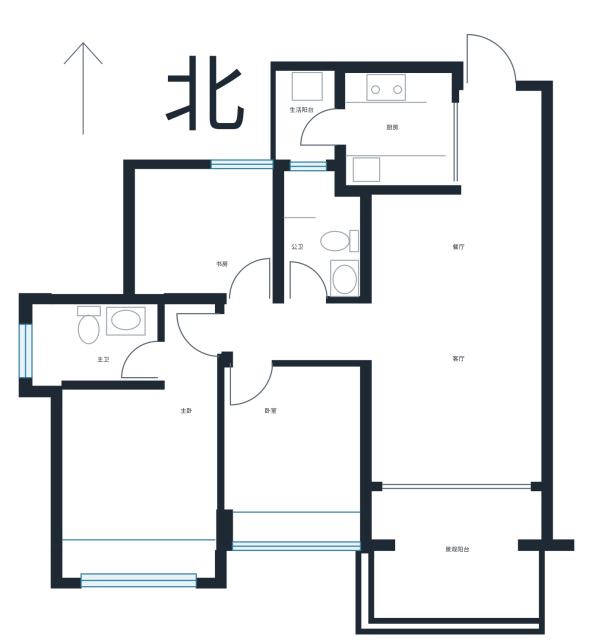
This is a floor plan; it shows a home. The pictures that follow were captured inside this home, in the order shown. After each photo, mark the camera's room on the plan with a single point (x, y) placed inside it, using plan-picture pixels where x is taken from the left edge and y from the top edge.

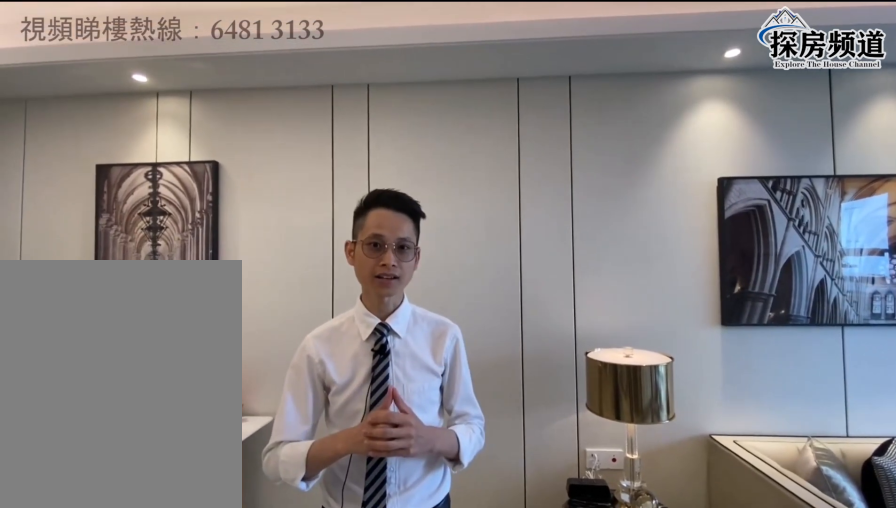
(473, 294)
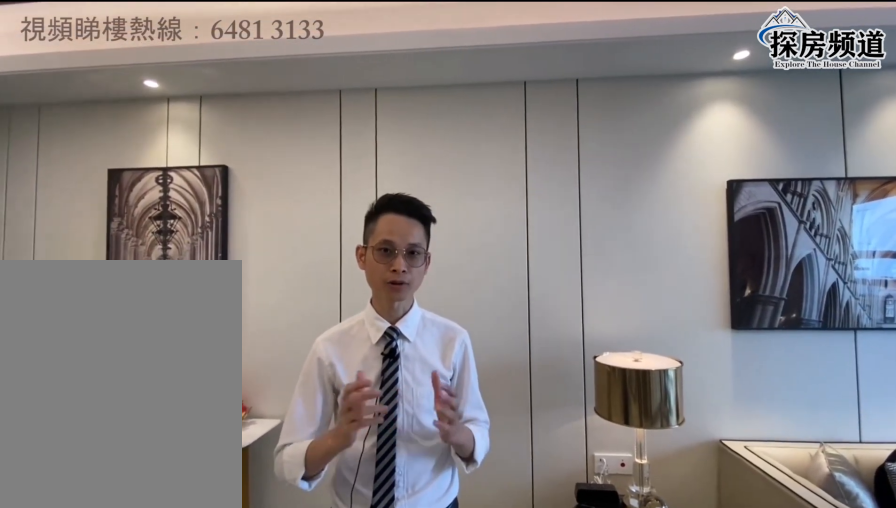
(472, 308)
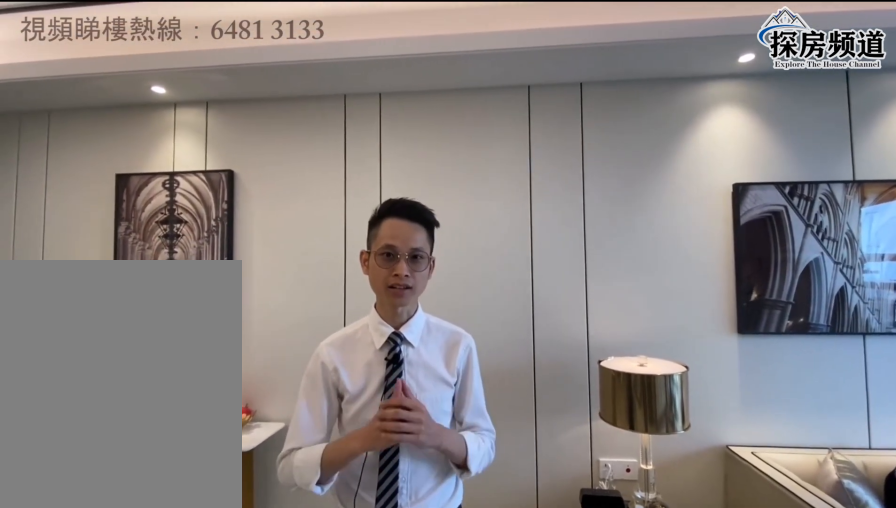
(473, 294)
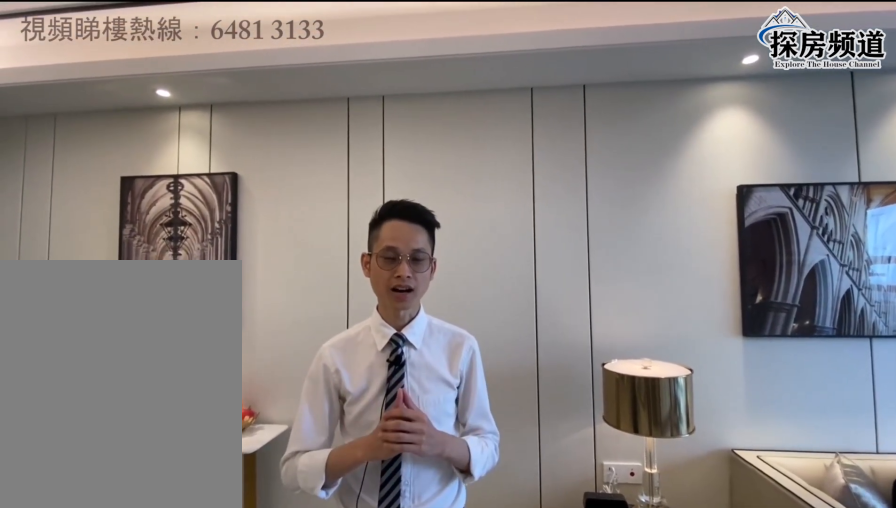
(472, 308)
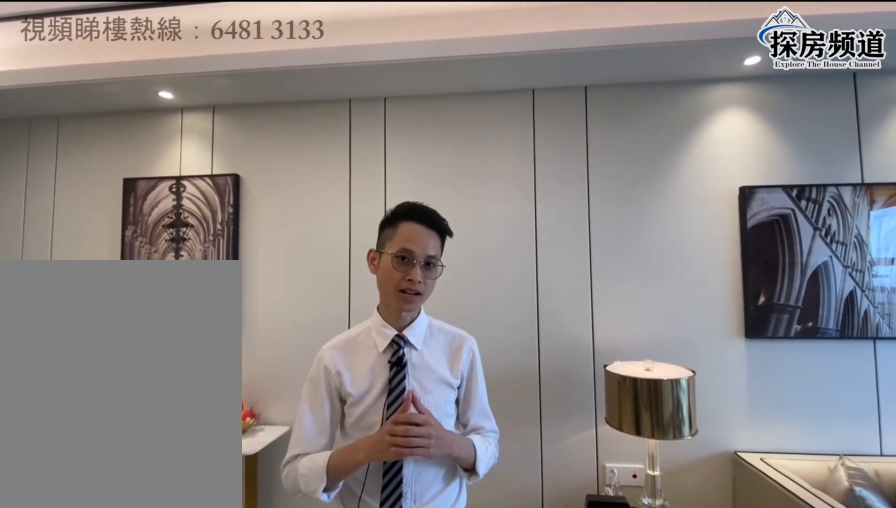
(473, 293)
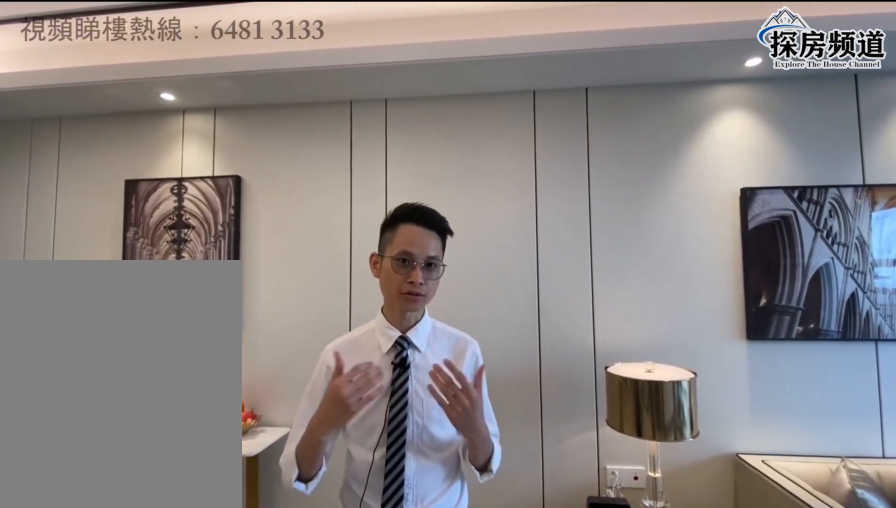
(472, 308)
